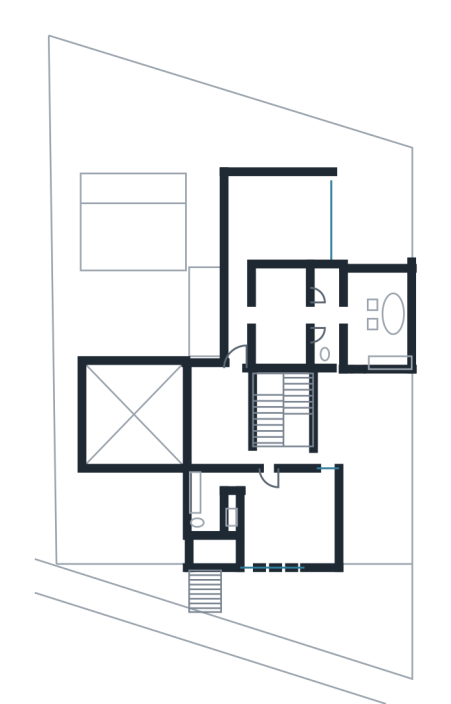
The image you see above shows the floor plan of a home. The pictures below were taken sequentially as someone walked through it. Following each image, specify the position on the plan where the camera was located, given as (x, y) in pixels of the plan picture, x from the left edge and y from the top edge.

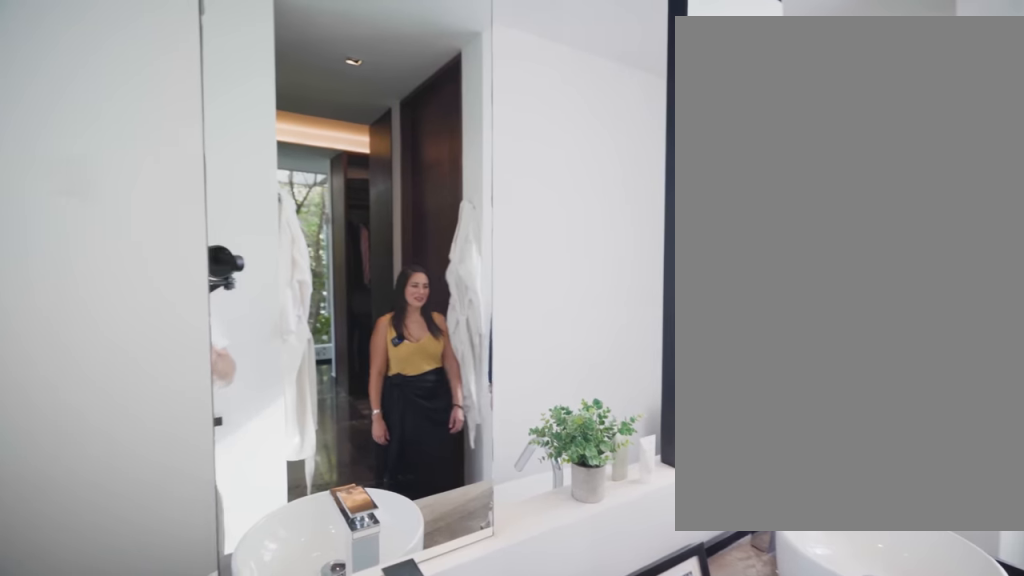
(352, 293)
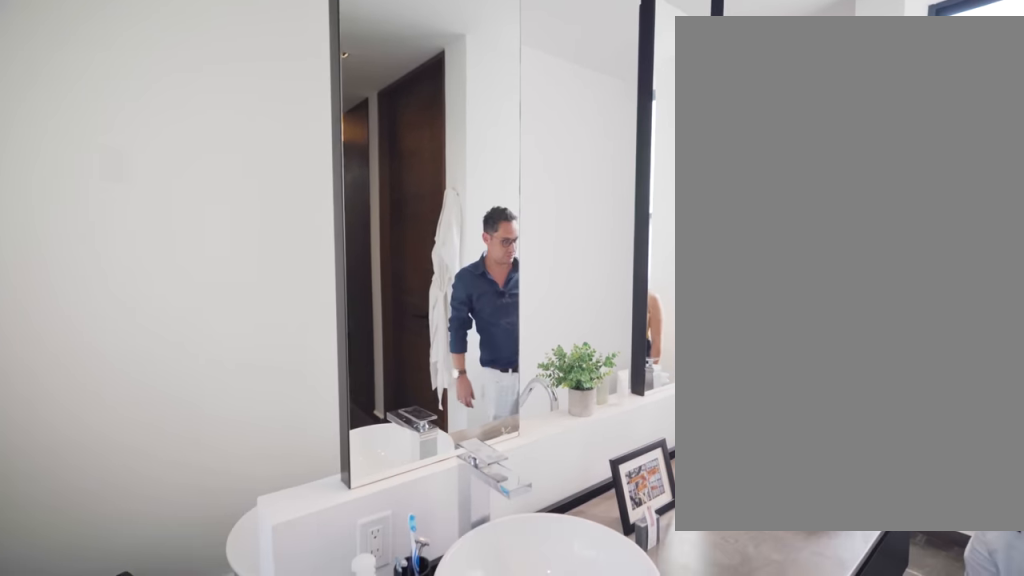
(352, 303)
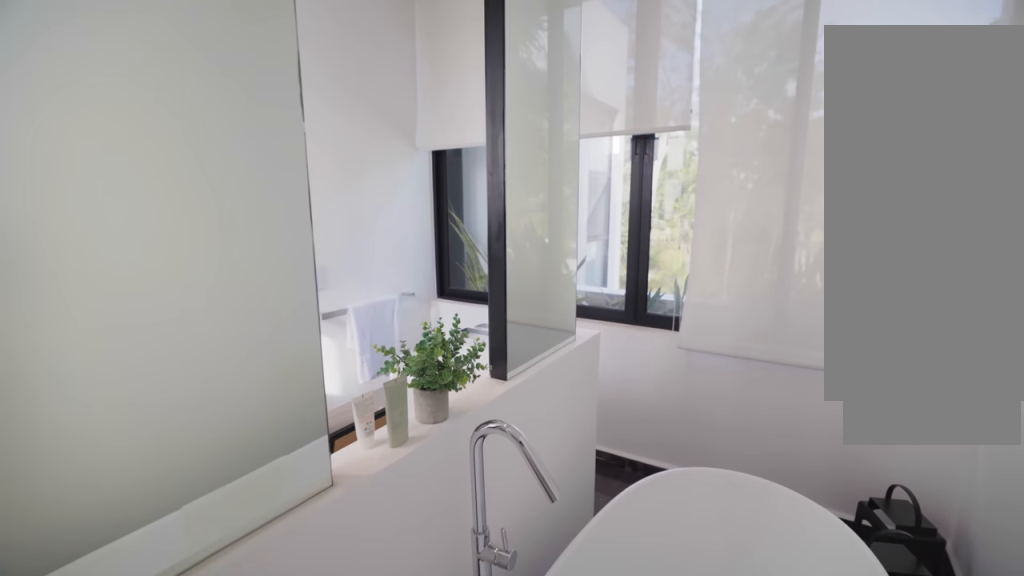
(396, 330)
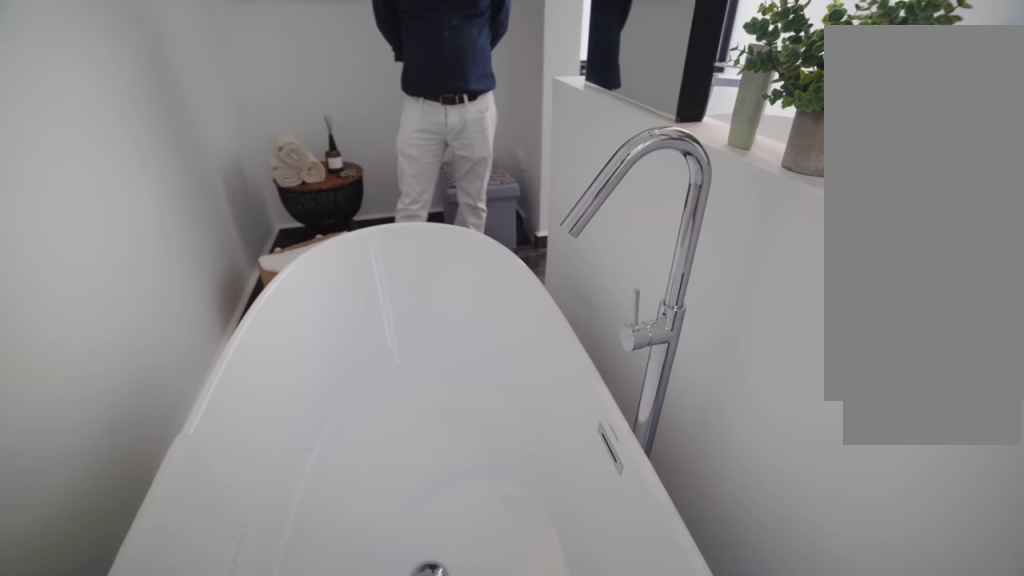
(389, 294)
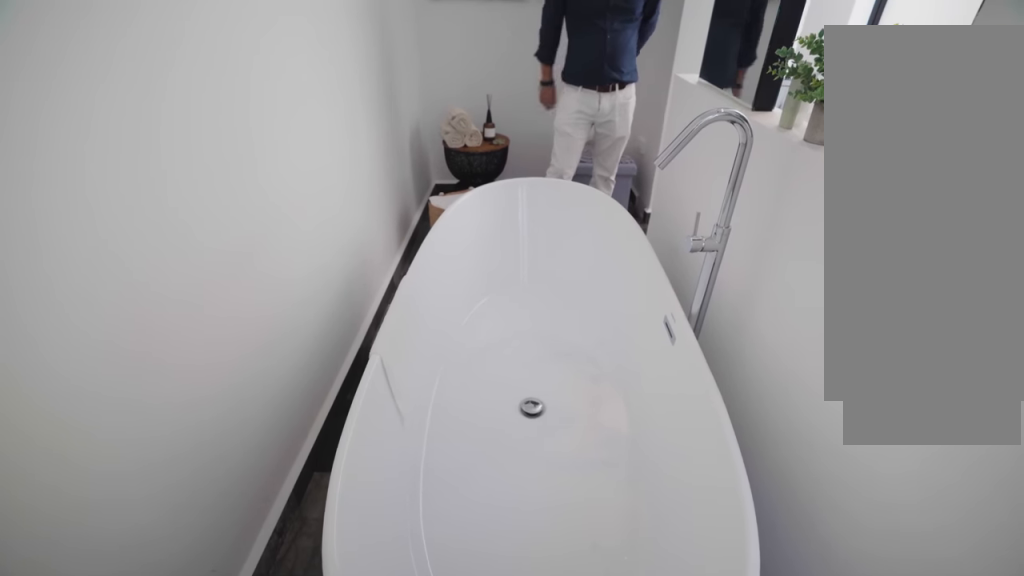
(387, 288)
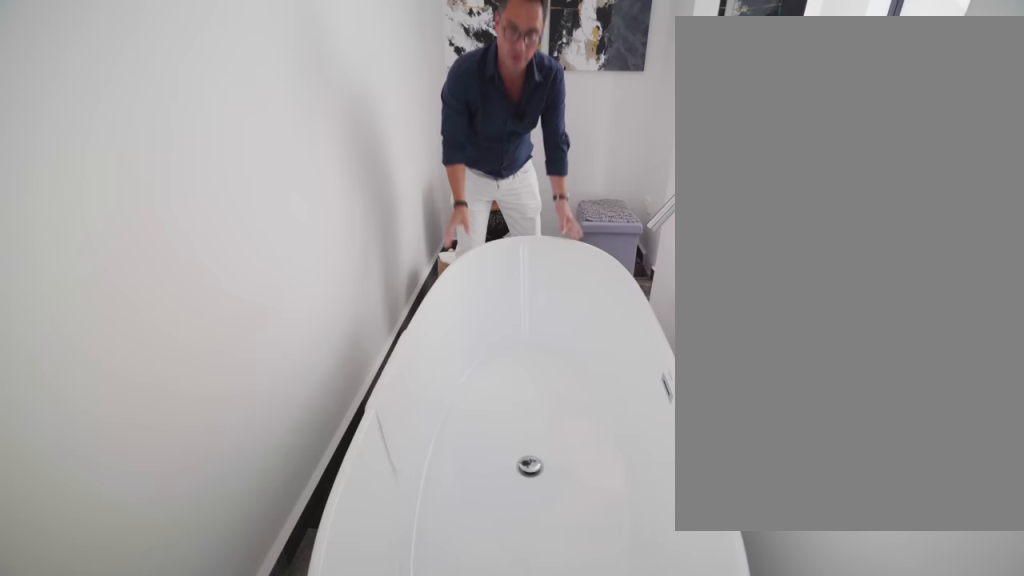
(387, 288)
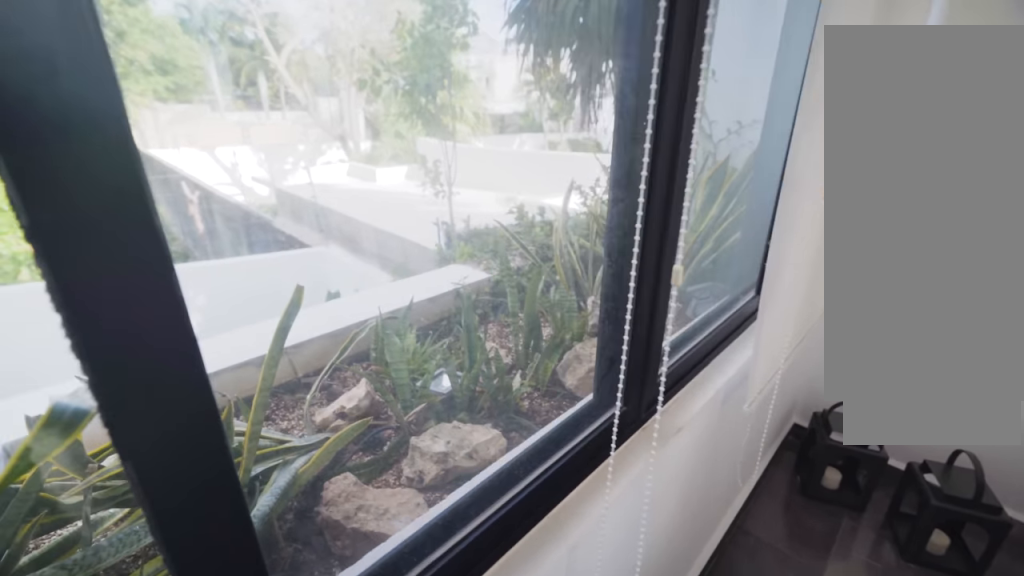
(357, 288)
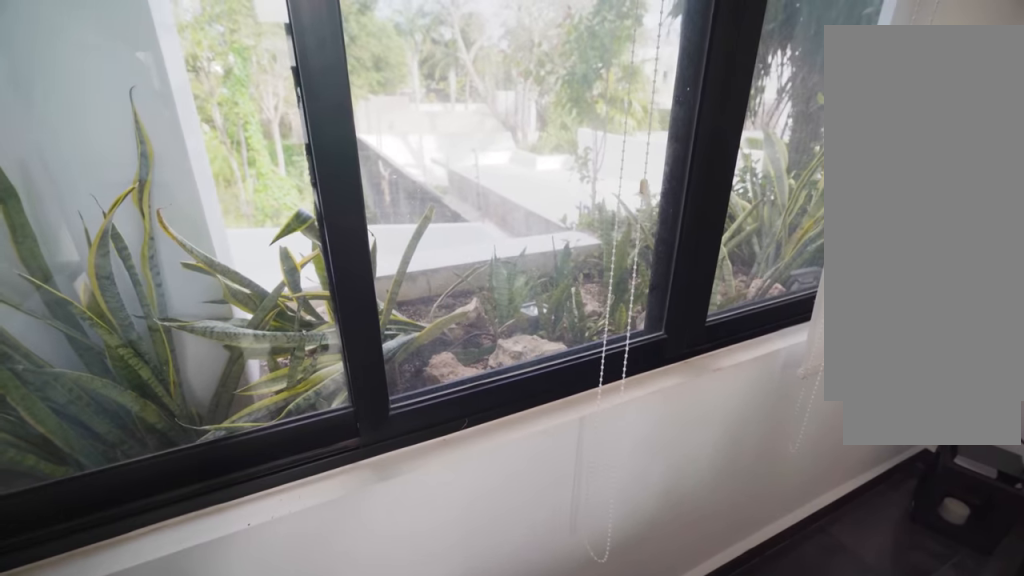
(357, 287)
